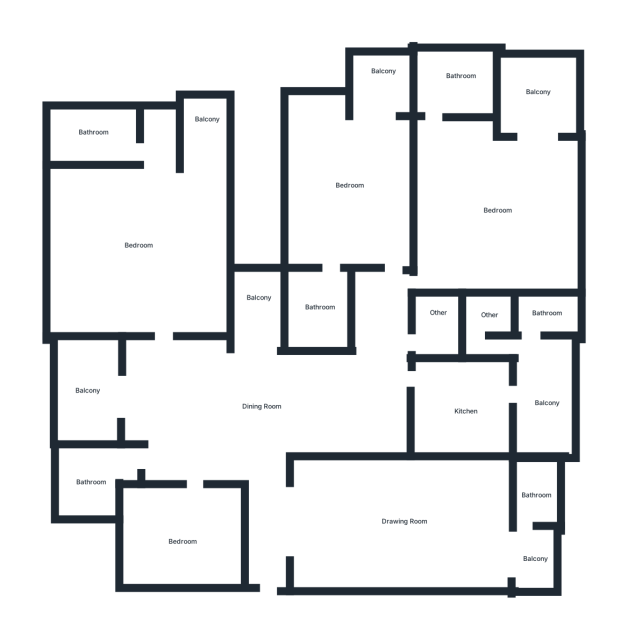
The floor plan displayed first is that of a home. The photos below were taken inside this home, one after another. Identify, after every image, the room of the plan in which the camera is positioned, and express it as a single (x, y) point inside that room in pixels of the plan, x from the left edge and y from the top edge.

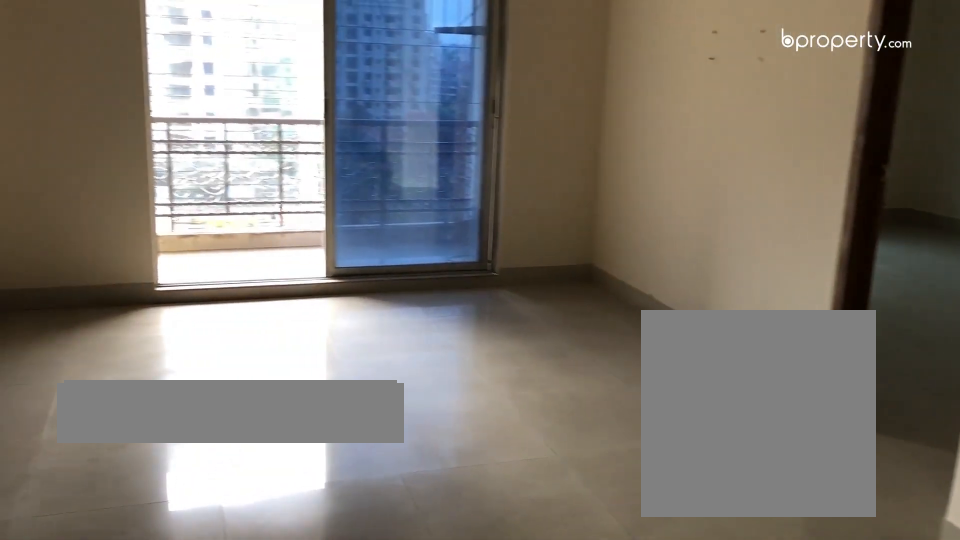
(267, 402)
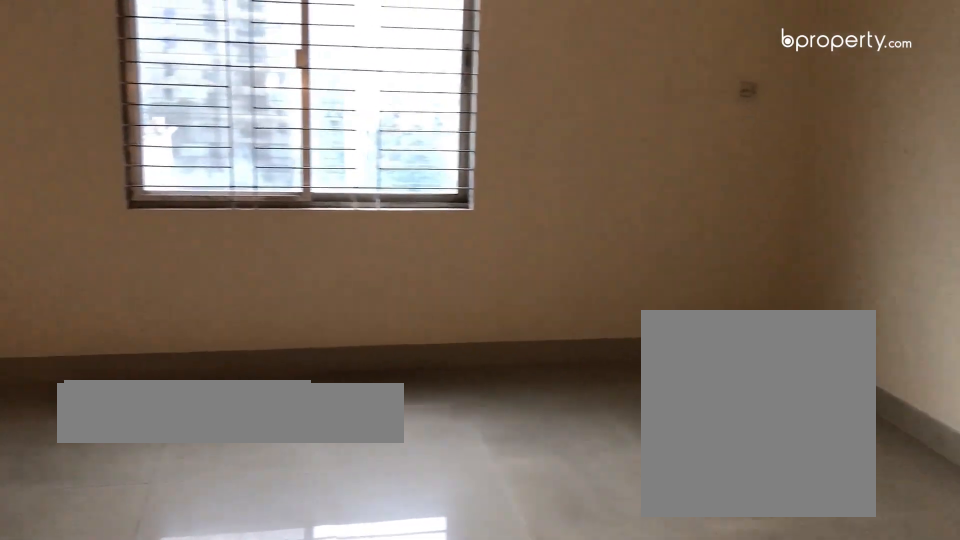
(139, 242)
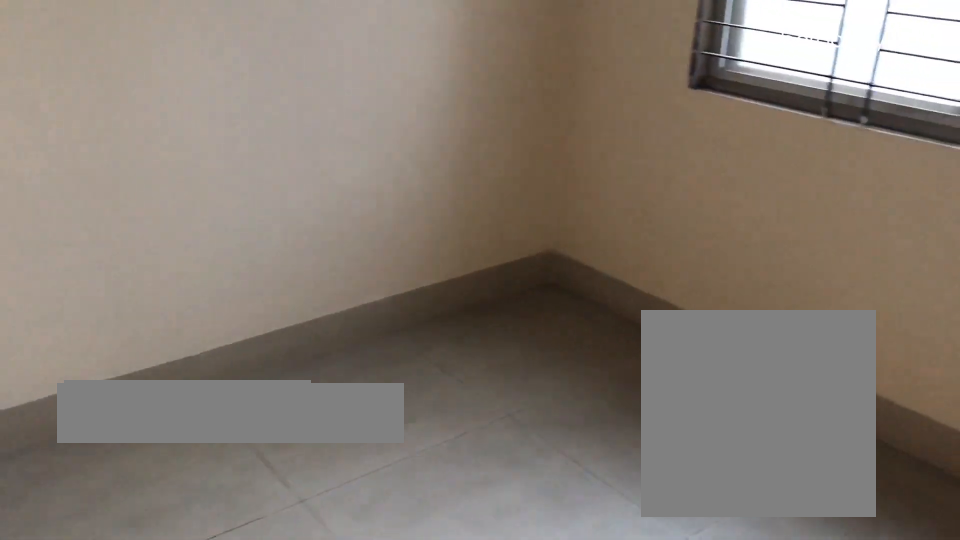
(184, 543)
